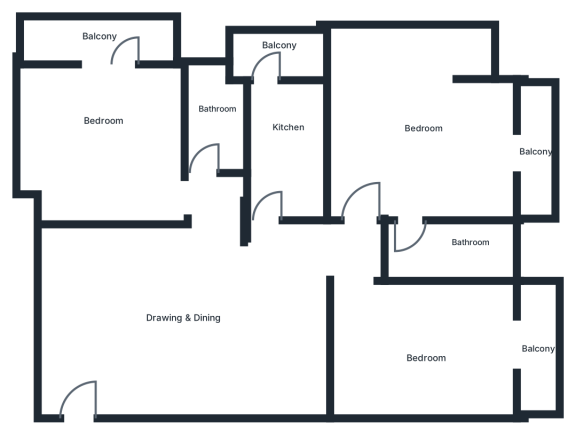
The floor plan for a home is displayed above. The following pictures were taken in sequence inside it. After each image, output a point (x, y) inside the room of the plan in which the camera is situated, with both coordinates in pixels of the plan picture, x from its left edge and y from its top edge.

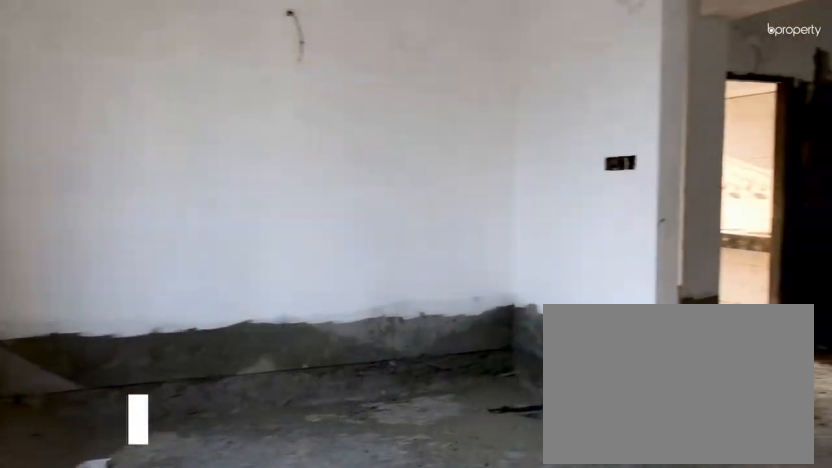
(118, 370)
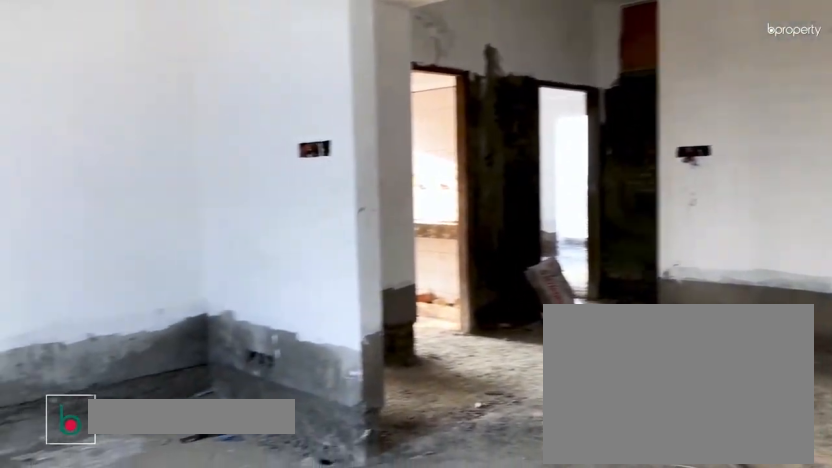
(183, 308)
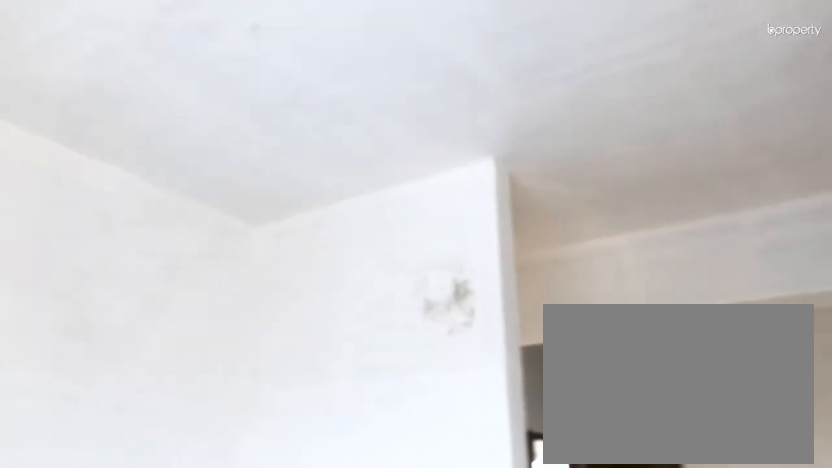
(183, 308)
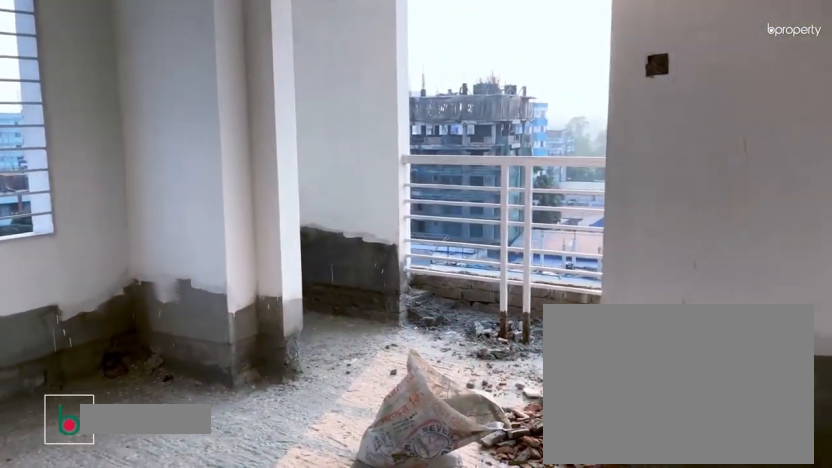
(112, 111)
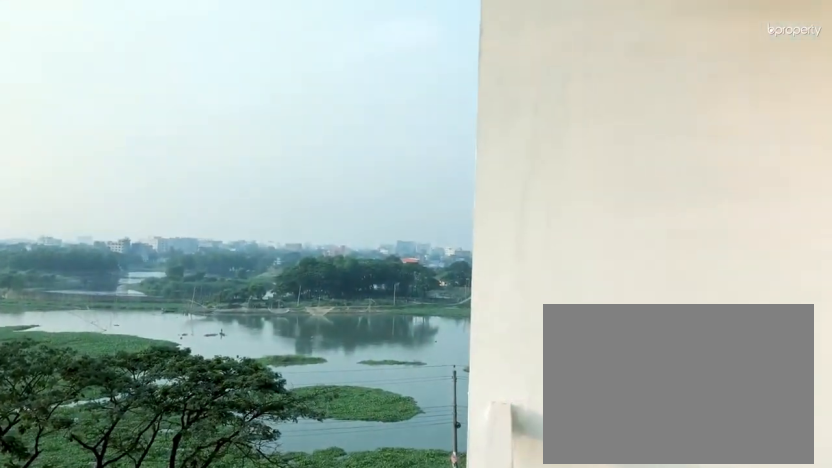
(106, 26)
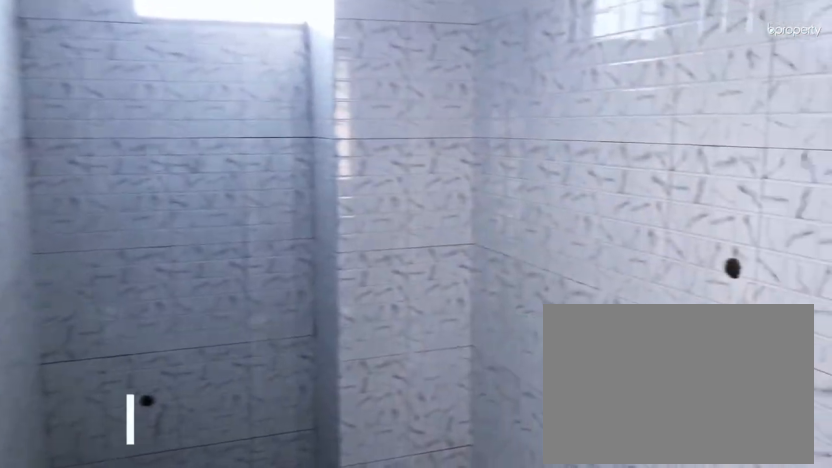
(212, 103)
